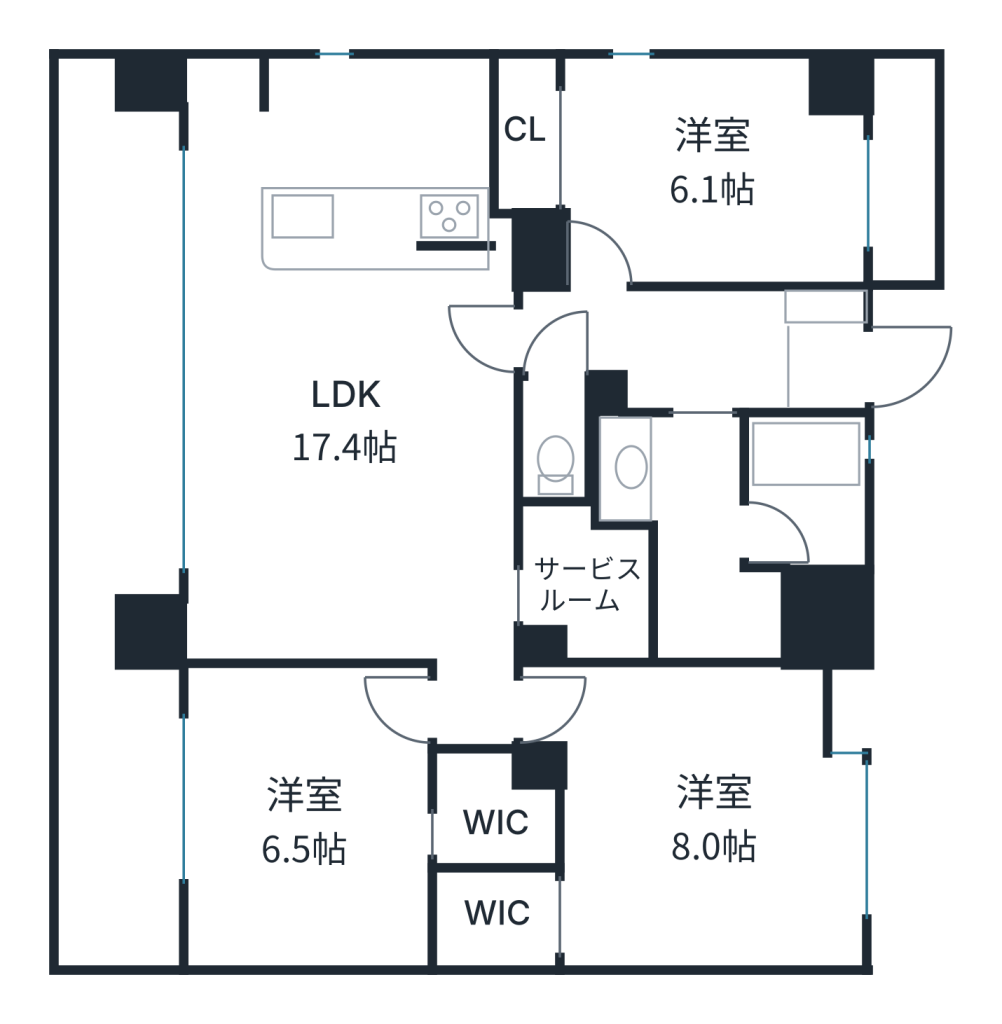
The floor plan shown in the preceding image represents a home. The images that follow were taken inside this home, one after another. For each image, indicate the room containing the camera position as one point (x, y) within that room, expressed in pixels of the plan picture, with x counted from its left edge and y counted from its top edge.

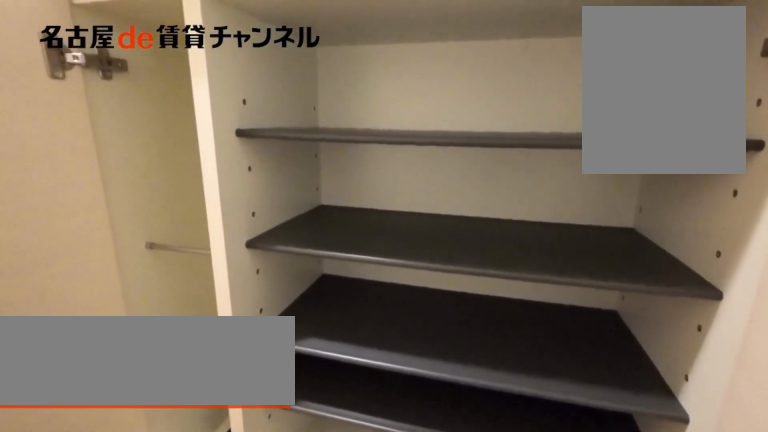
(821, 352)
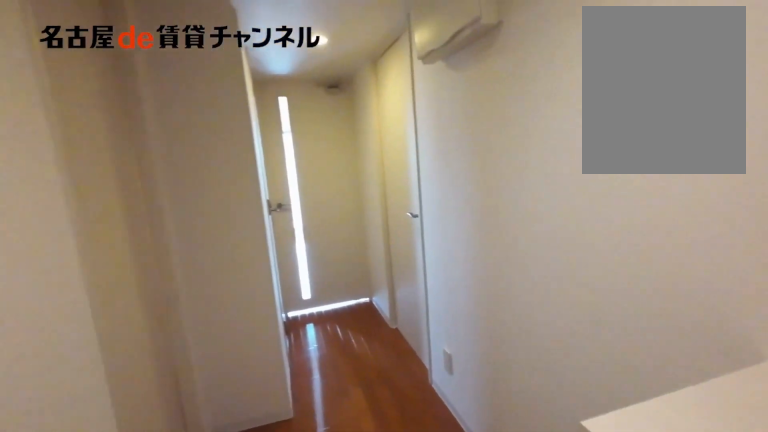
(821, 352)
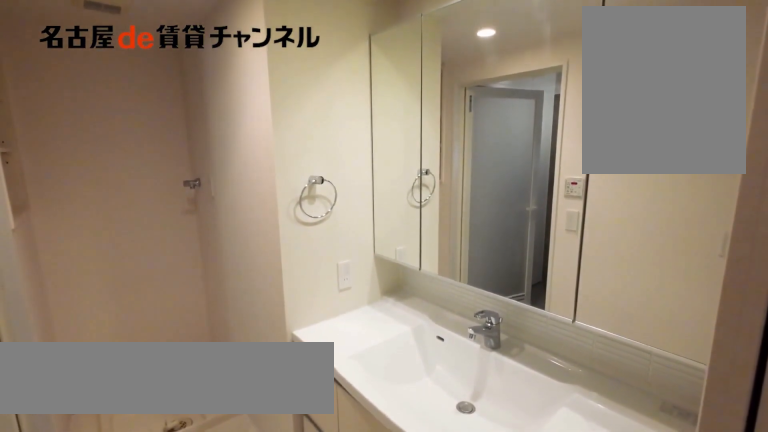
(692, 531)
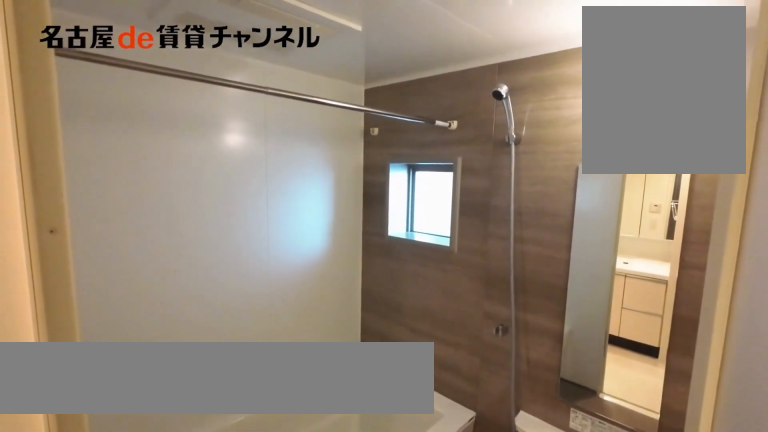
(801, 490)
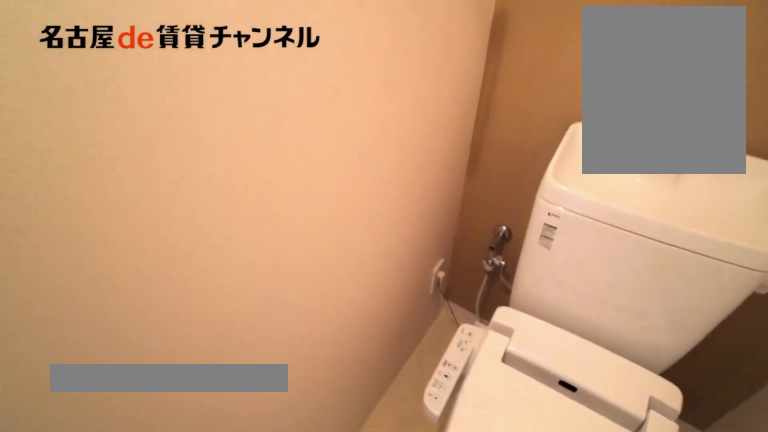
(554, 438)
